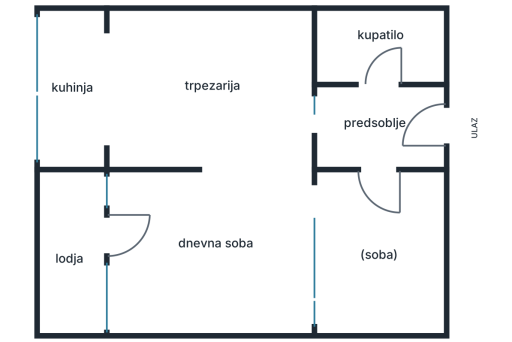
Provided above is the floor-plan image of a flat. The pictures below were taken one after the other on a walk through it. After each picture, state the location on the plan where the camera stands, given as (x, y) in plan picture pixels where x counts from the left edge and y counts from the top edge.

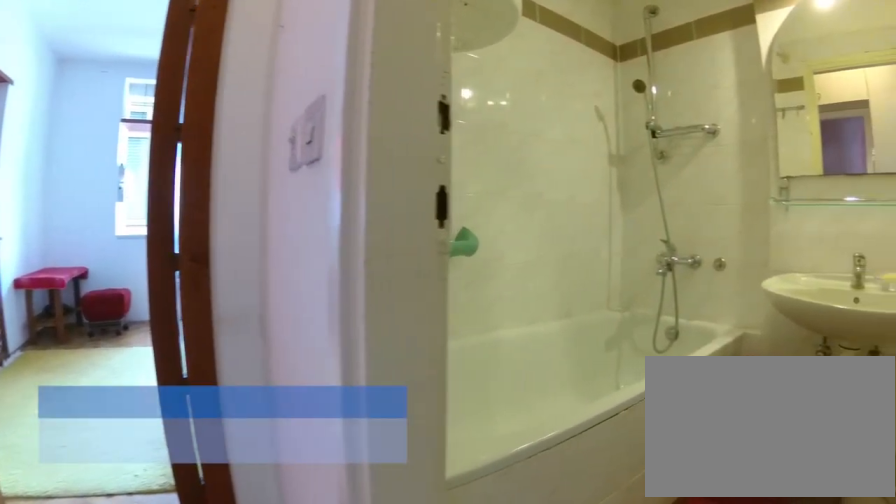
(421, 130)
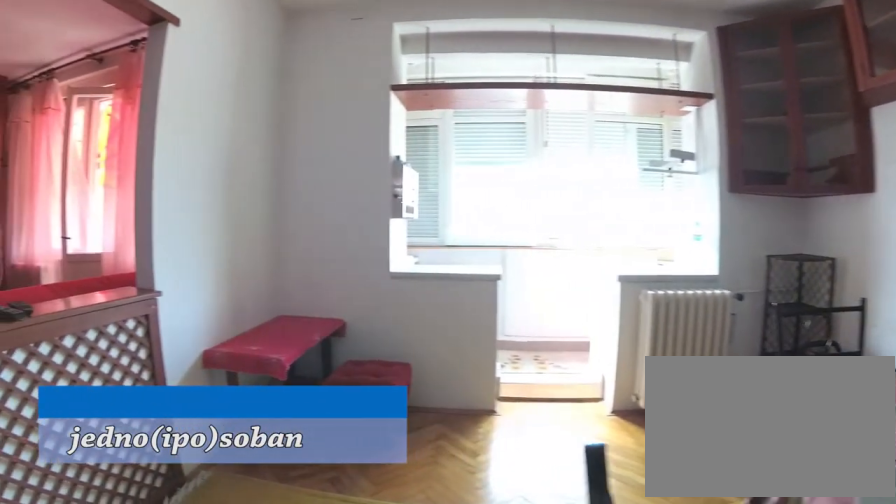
(304, 118)
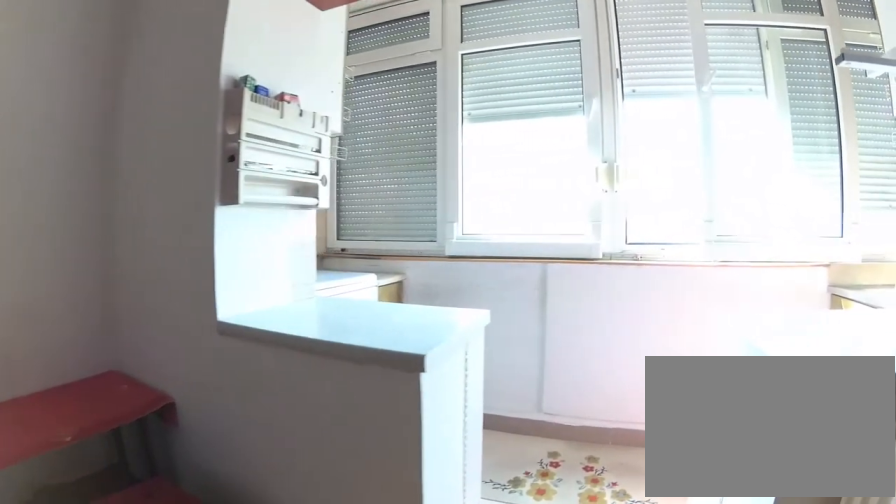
(173, 112)
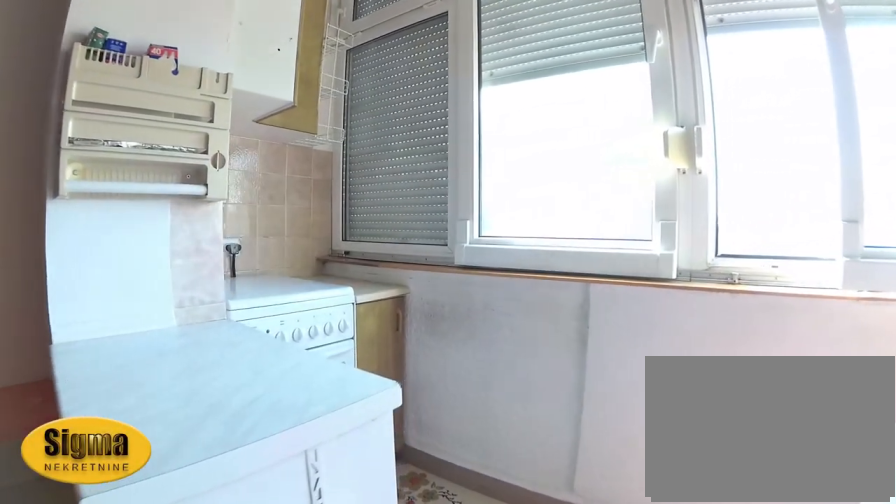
(136, 105)
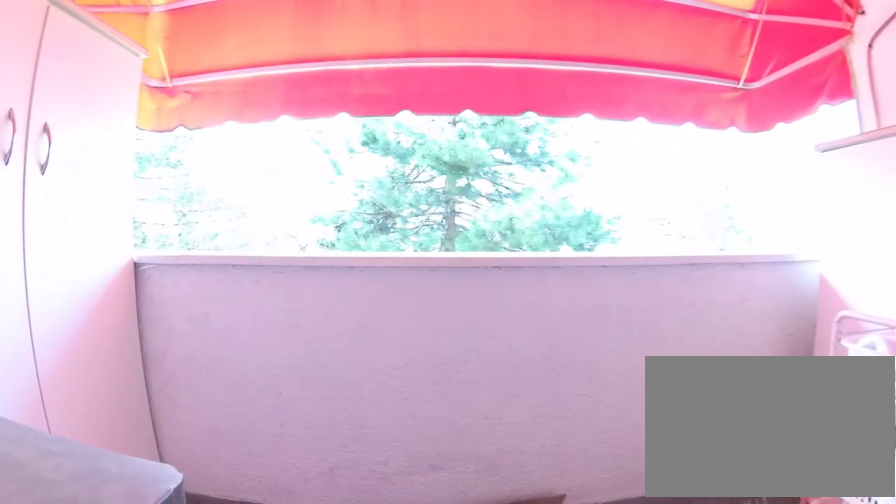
(136, 249)
